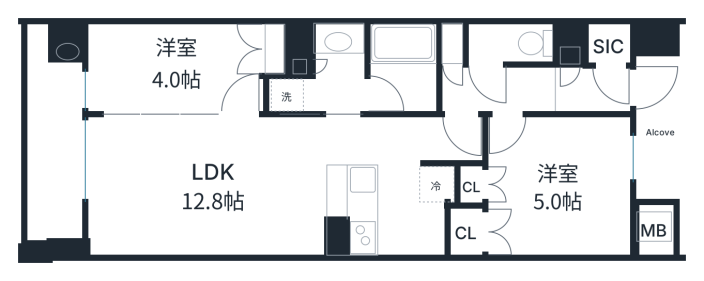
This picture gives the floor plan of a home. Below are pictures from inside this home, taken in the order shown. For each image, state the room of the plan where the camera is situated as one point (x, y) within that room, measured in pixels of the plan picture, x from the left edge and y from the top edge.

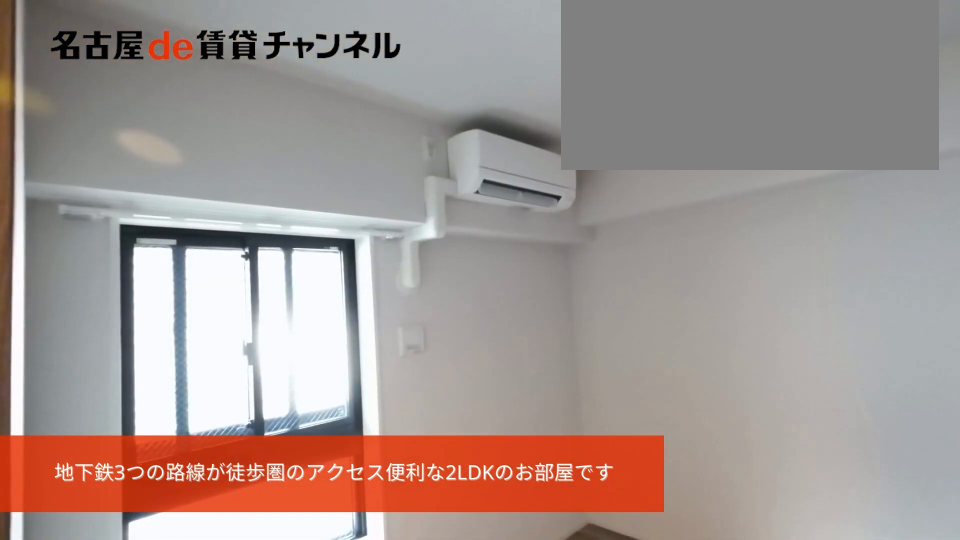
(557, 183)
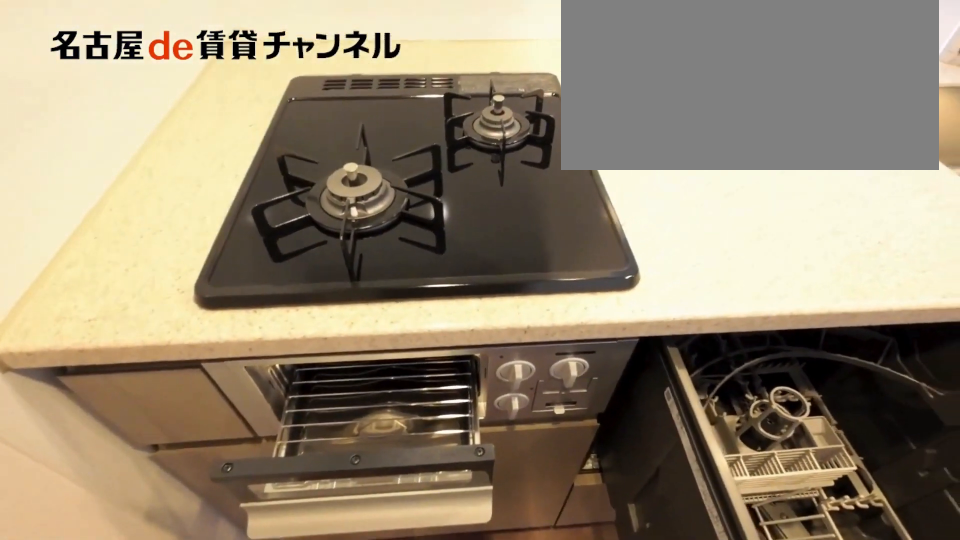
(382, 210)
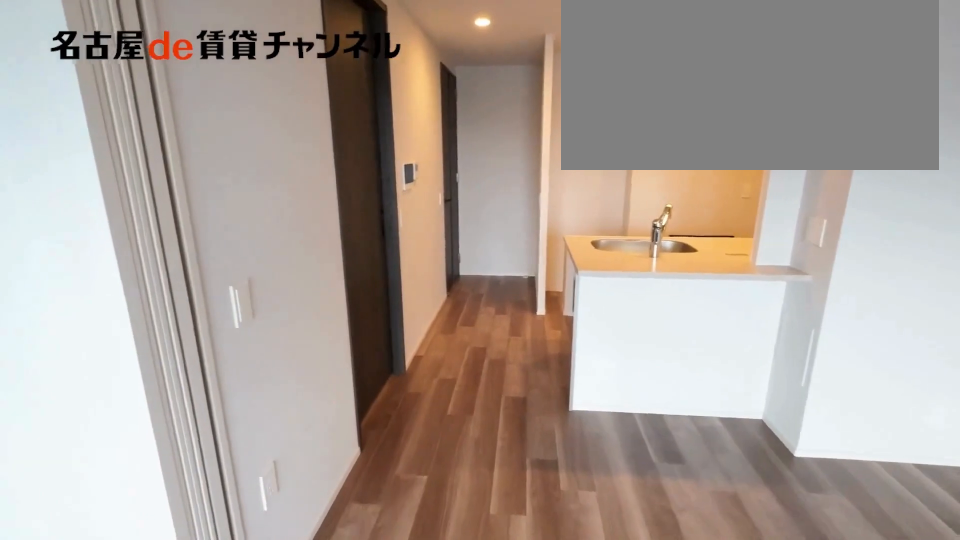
(203, 184)
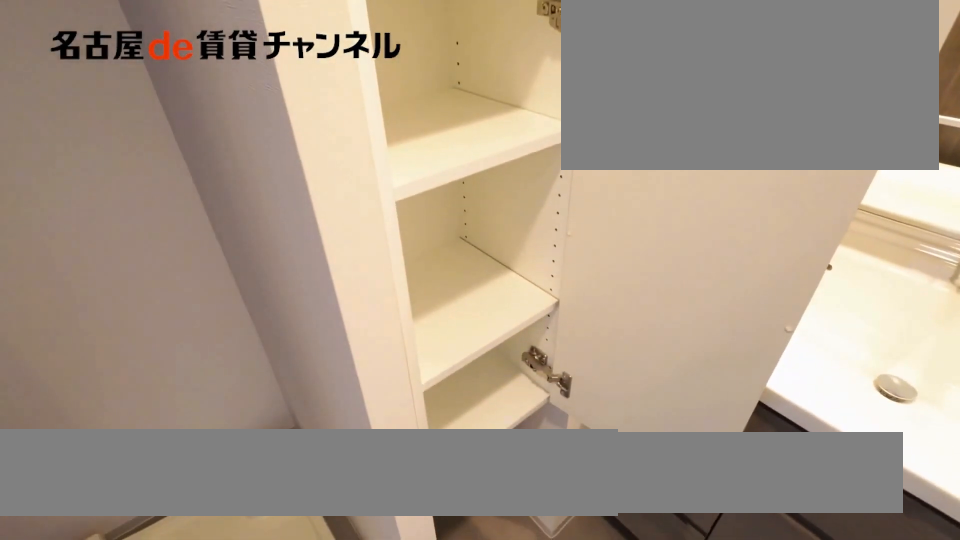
(319, 74)
